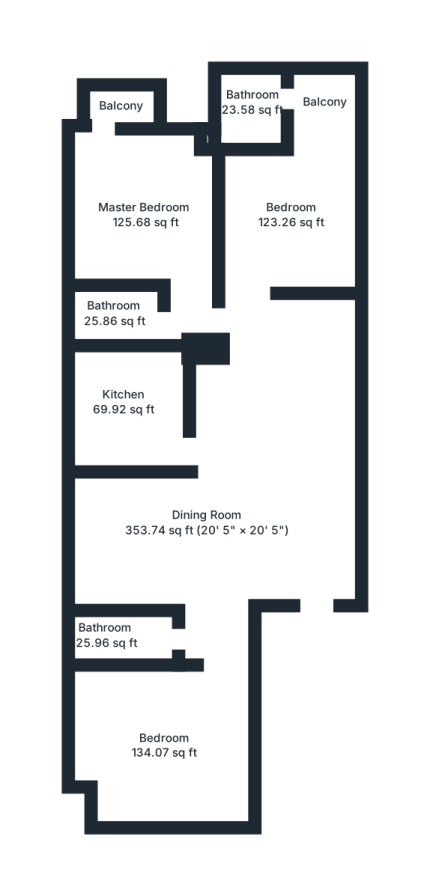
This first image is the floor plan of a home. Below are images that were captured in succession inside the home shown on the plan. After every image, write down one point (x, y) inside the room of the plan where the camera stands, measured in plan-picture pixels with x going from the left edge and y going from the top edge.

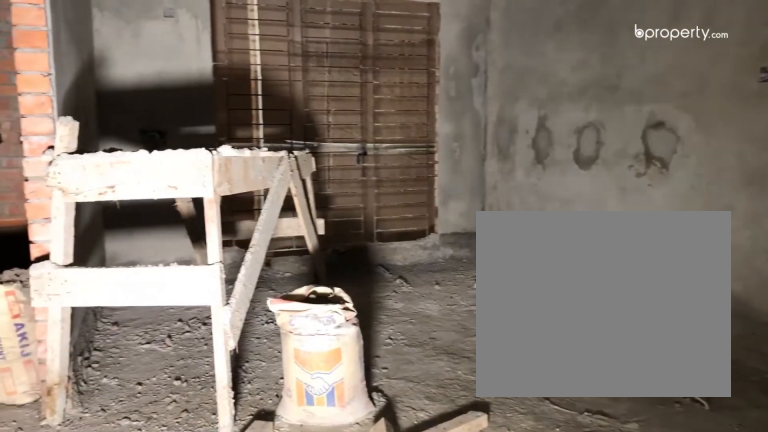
(231, 529)
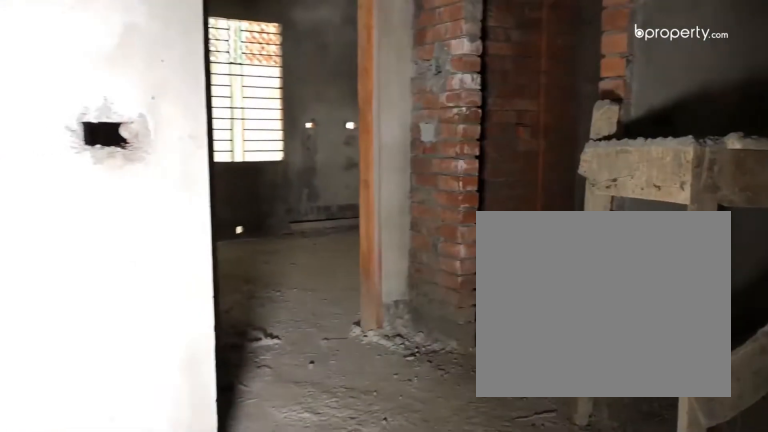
(231, 528)
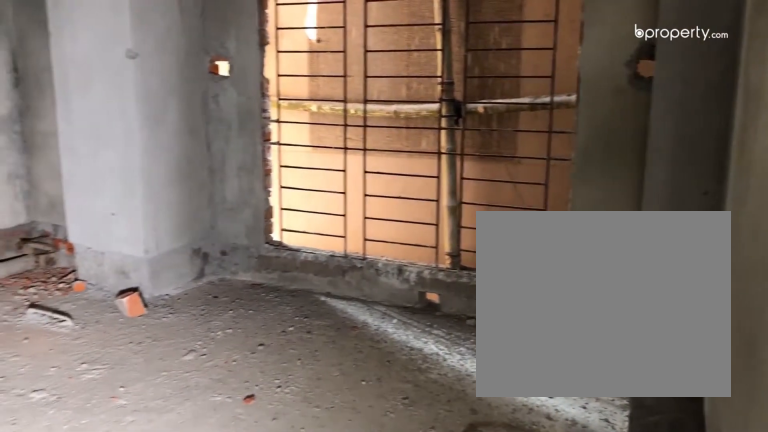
(166, 745)
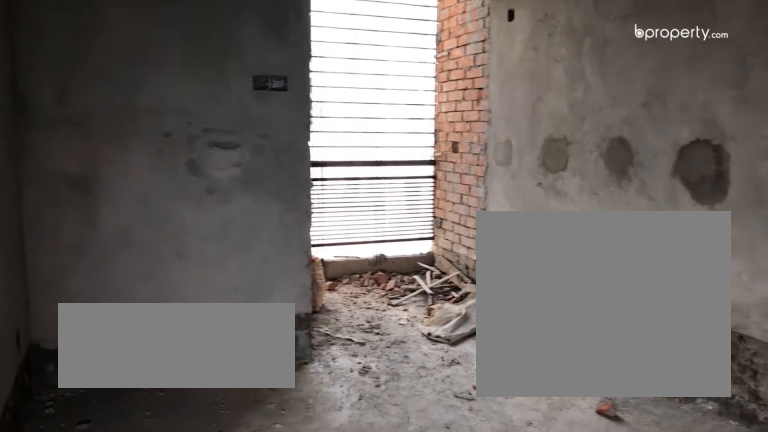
(290, 216)
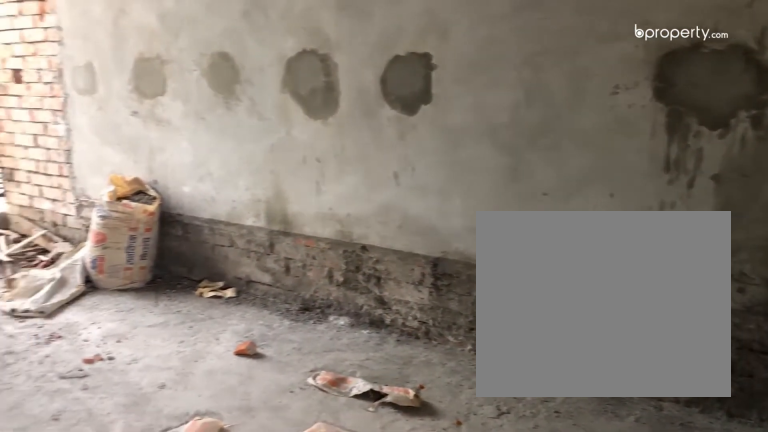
(290, 216)
